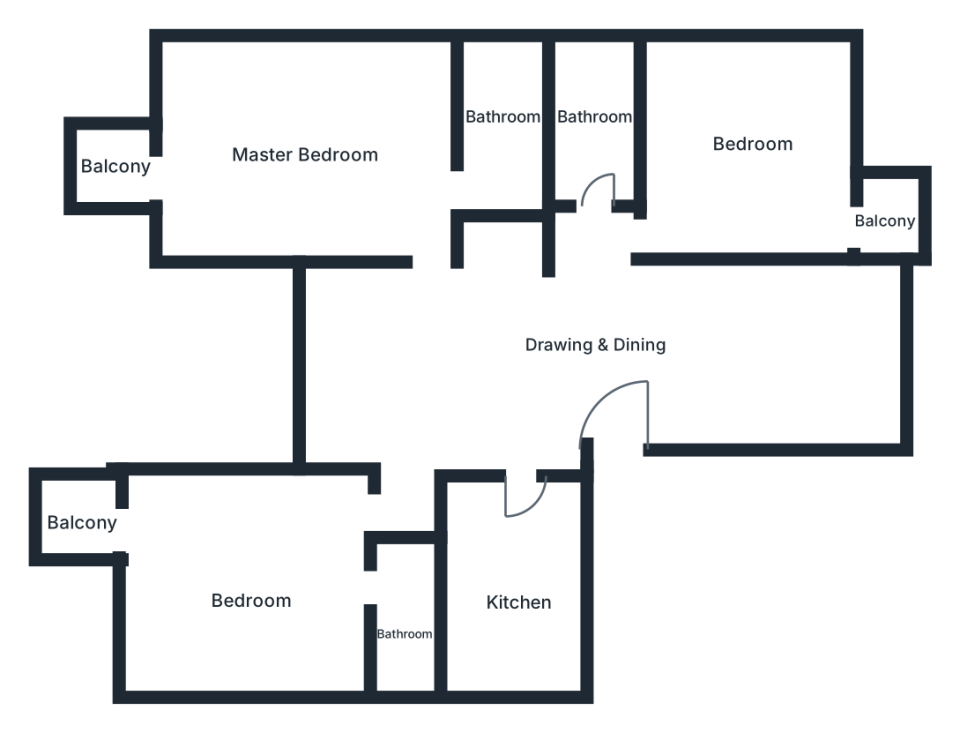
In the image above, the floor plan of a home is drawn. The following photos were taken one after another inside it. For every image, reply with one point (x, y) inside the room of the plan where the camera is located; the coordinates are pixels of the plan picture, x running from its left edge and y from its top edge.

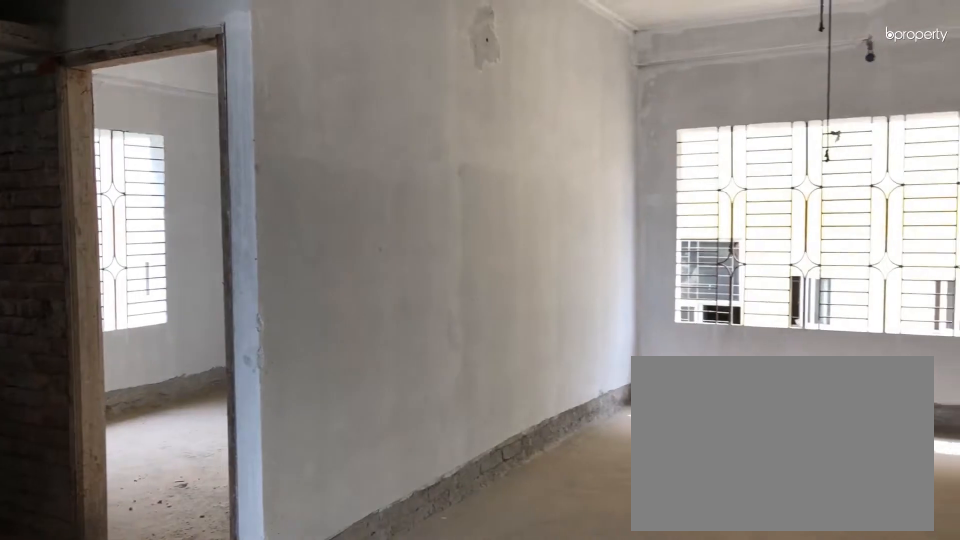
(774, 356)
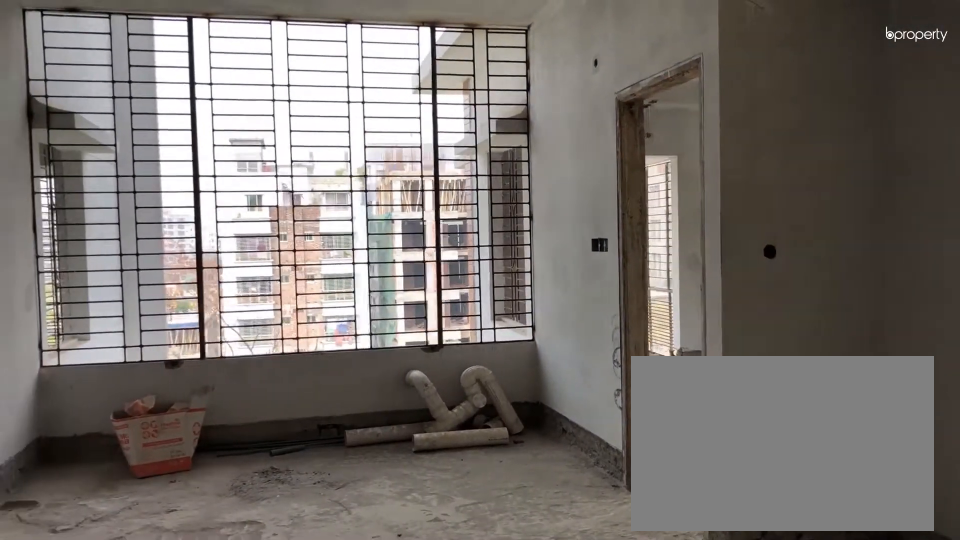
(436, 363)
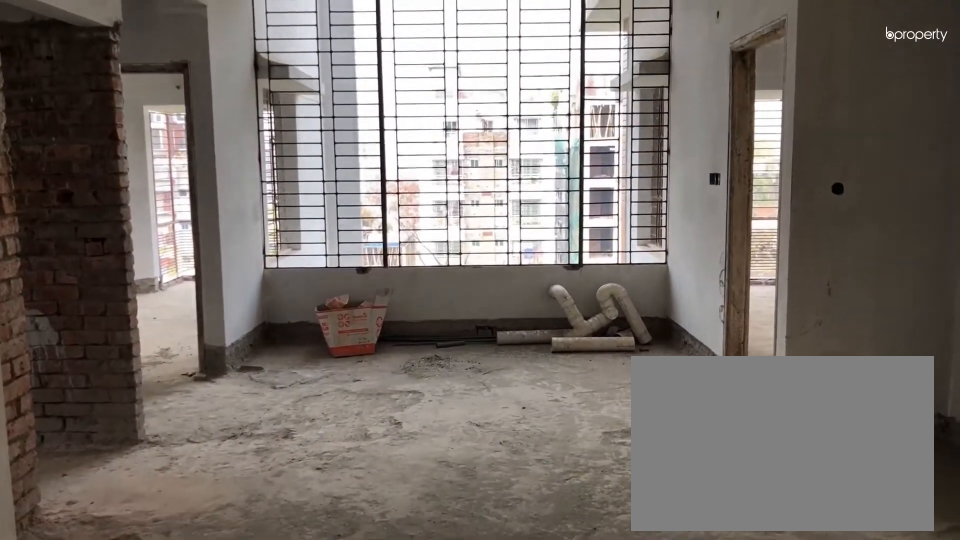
(436, 363)
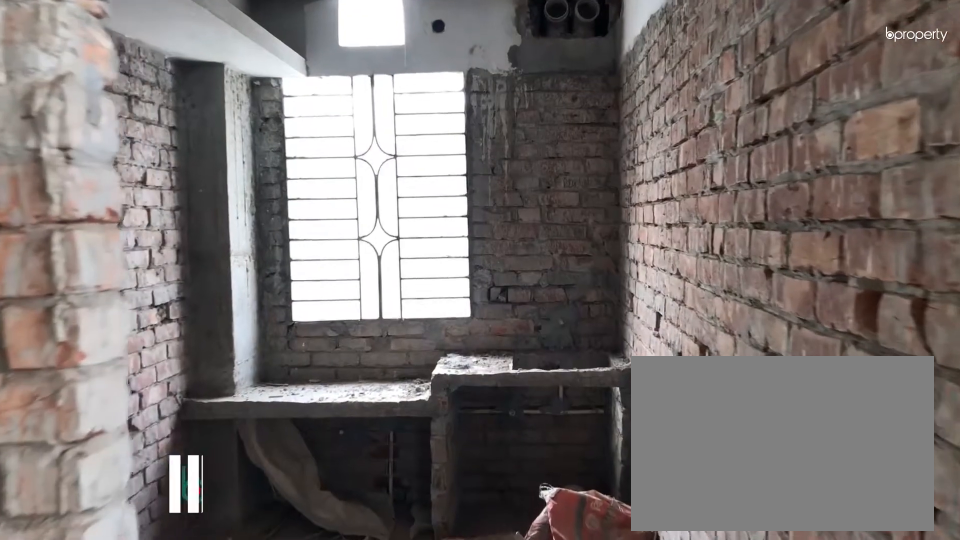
(510, 569)
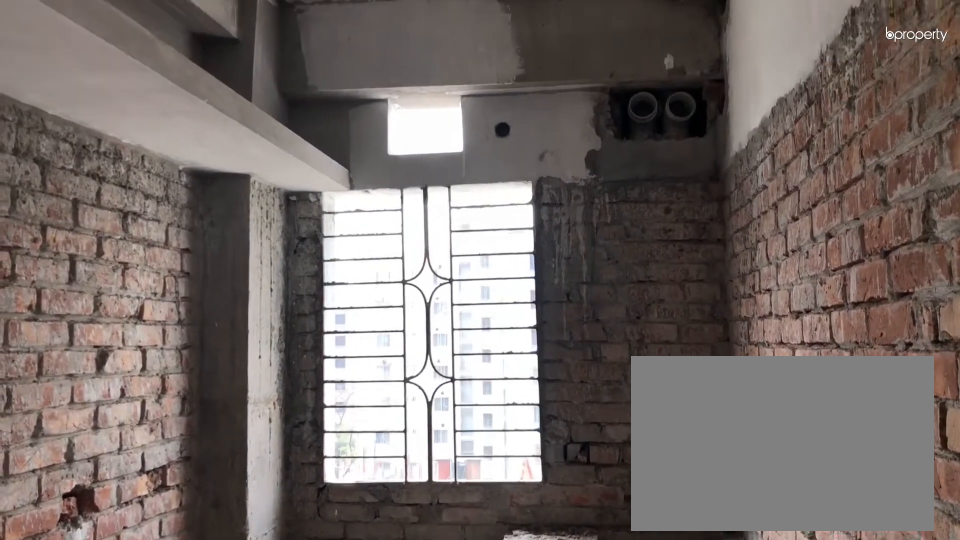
(510, 569)
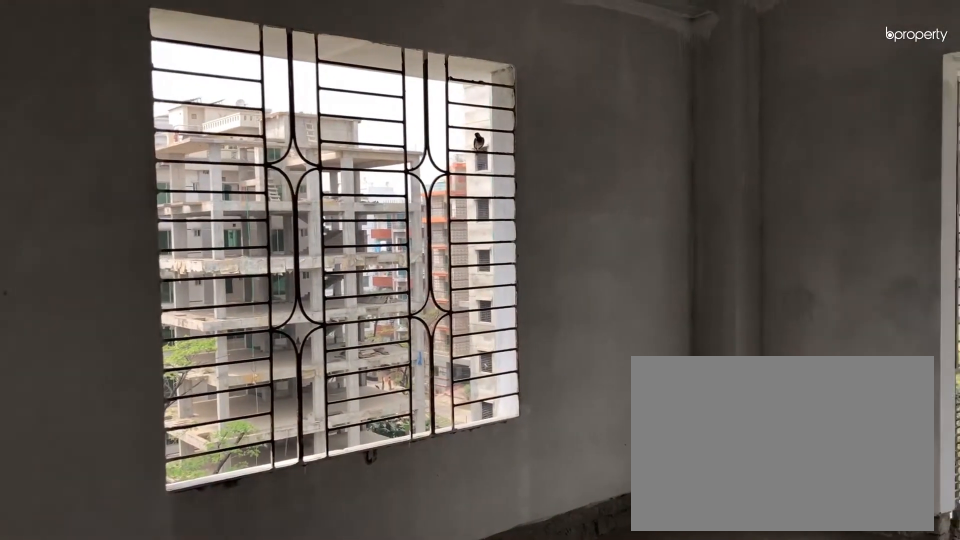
(259, 588)
